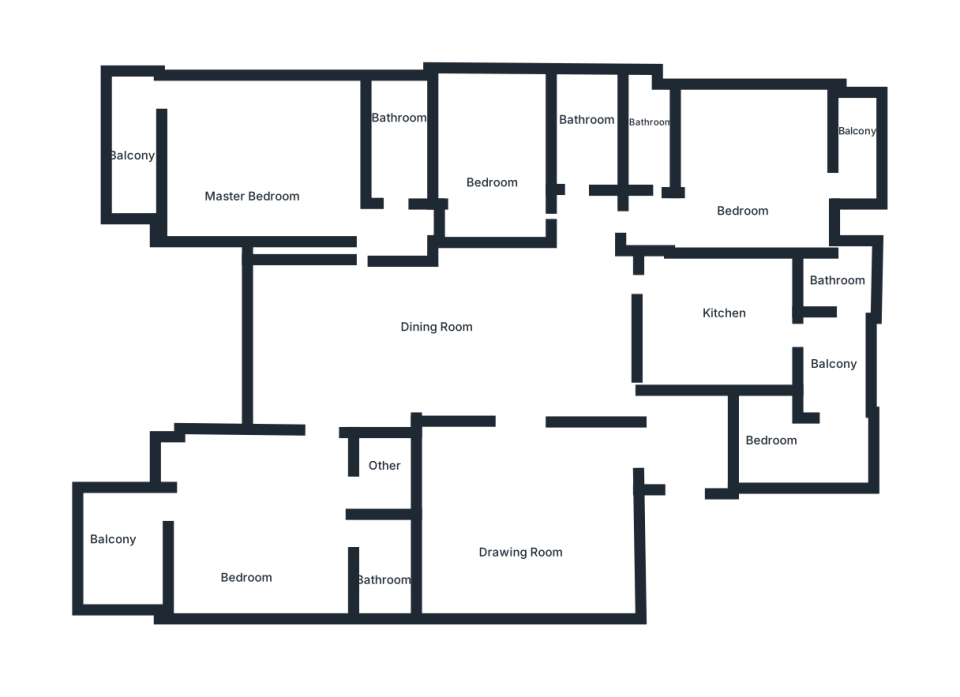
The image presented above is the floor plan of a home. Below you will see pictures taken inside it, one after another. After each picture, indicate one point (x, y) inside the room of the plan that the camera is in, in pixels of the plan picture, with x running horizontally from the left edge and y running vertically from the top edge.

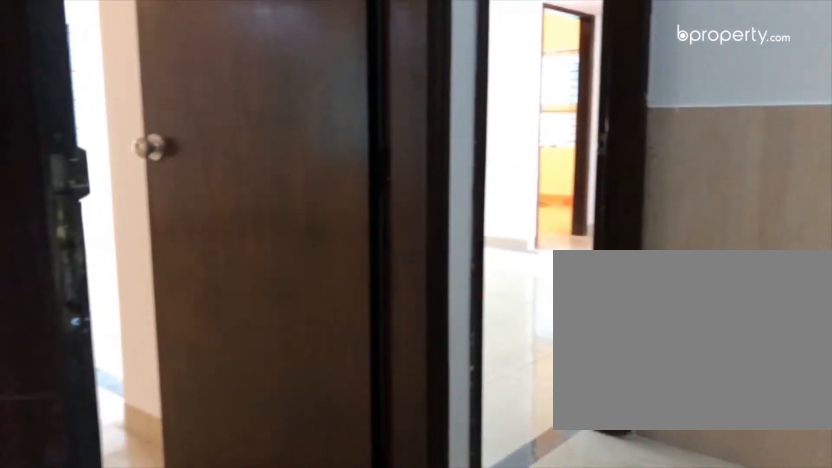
(680, 443)
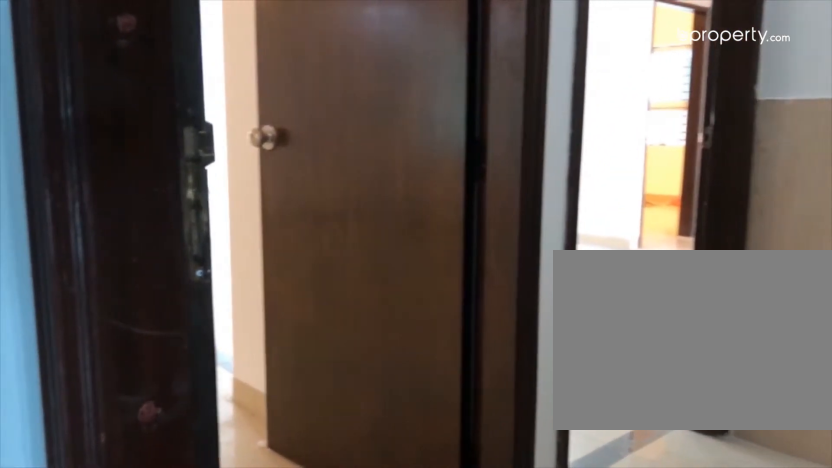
(680, 443)
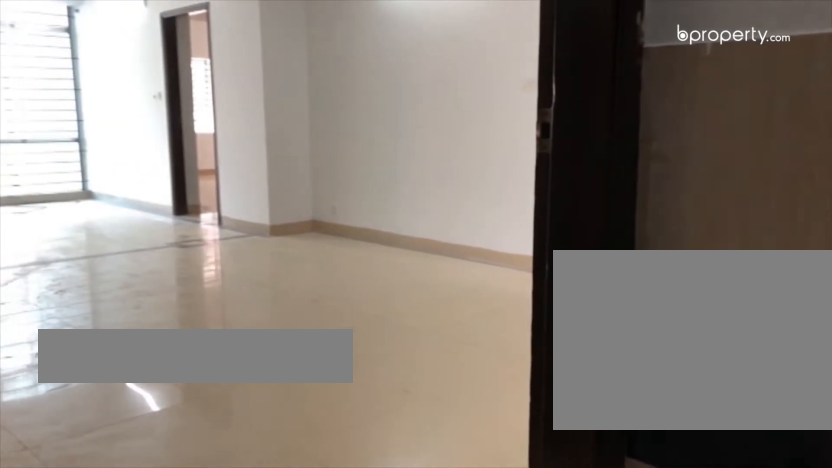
(448, 324)
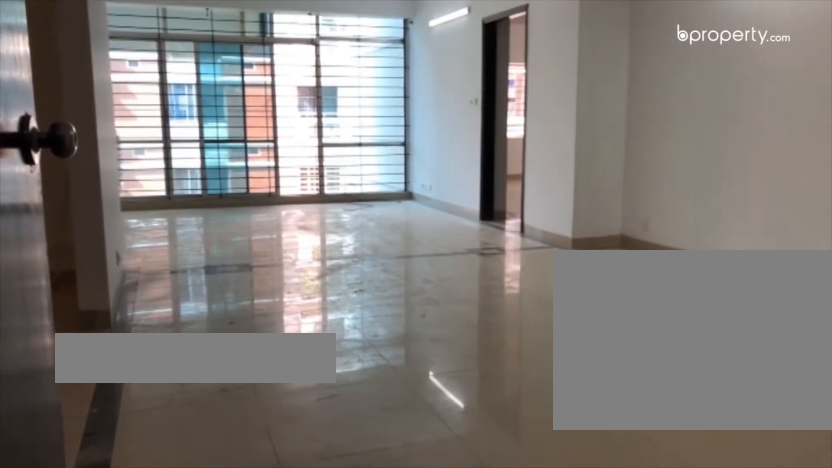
(448, 324)
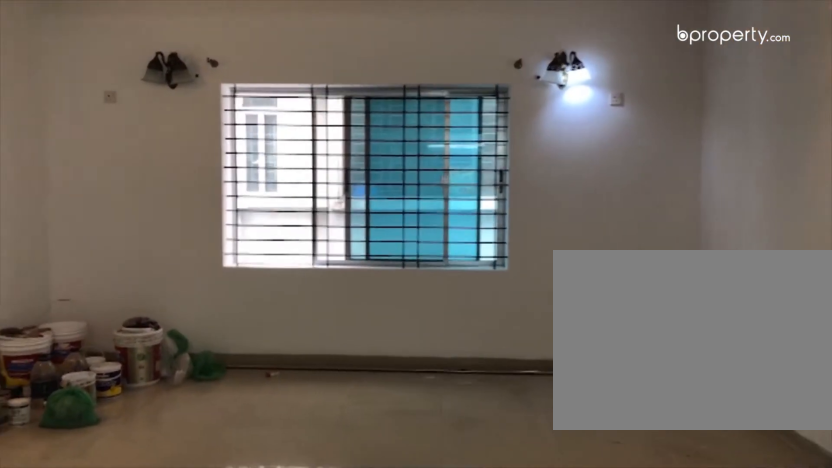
(517, 514)
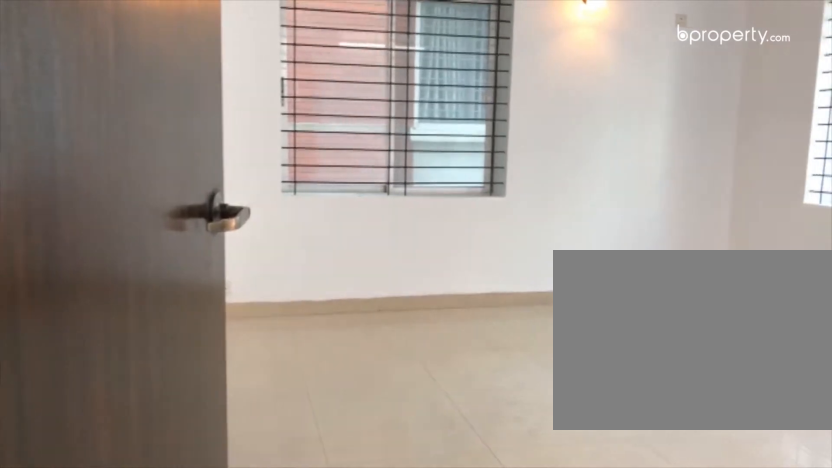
(260, 539)
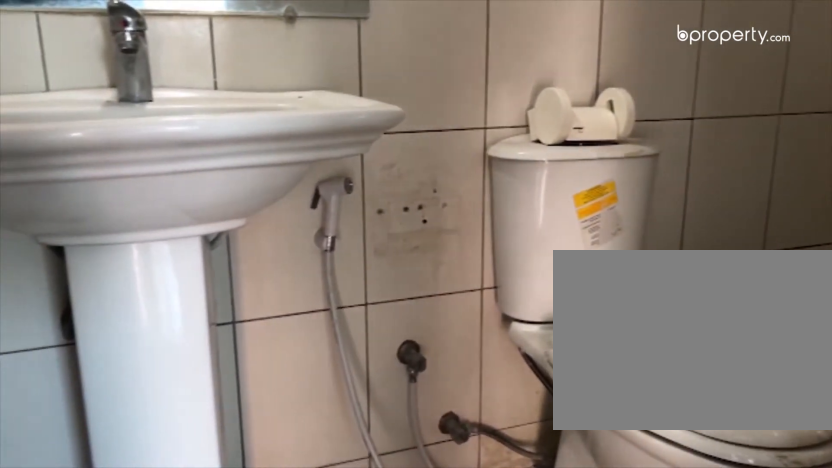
(384, 570)
